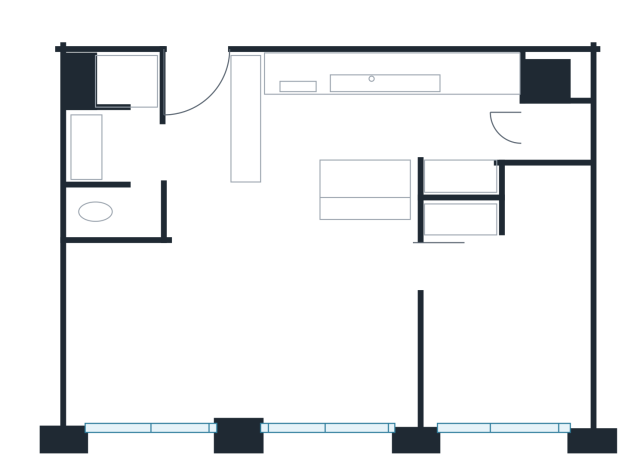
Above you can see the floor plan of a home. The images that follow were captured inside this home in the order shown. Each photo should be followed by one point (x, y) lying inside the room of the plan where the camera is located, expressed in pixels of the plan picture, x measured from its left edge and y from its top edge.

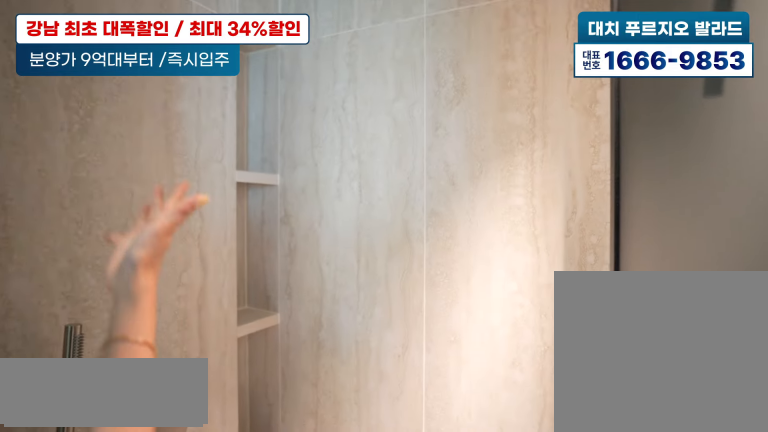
(127, 134)
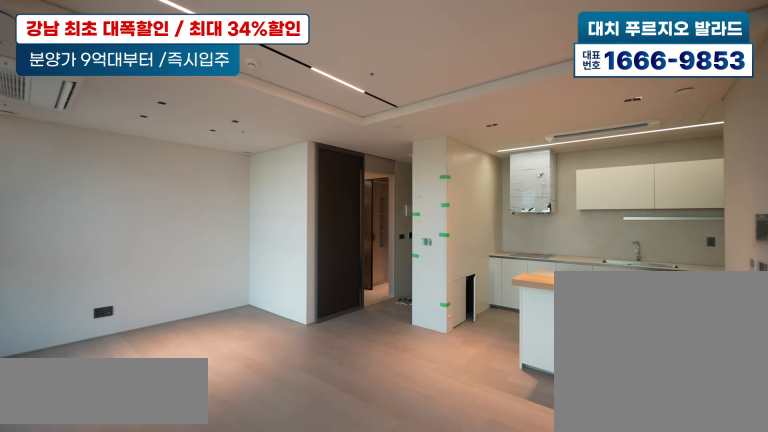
(216, 307)
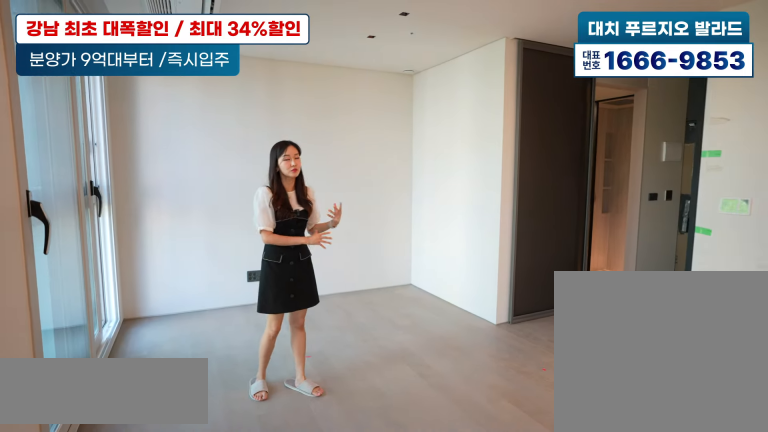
(216, 308)
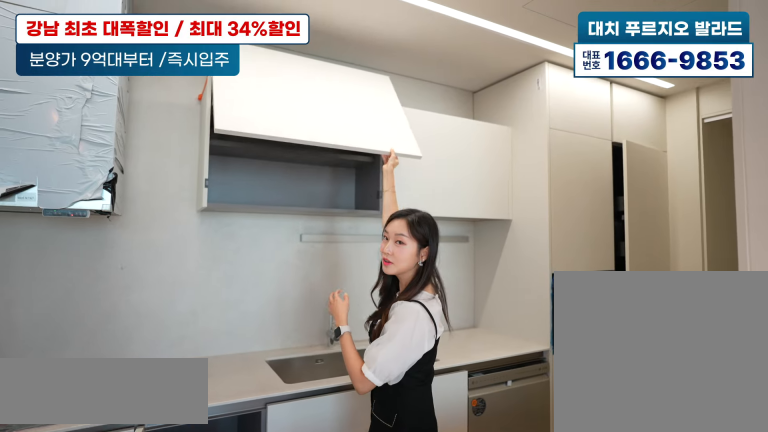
(406, 117)
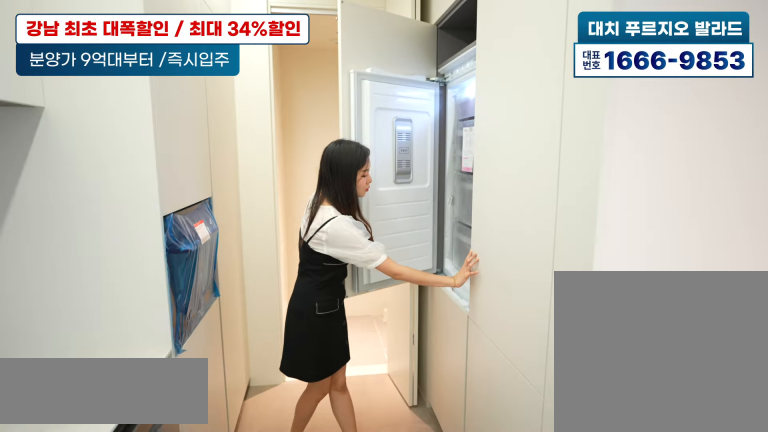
(406, 117)
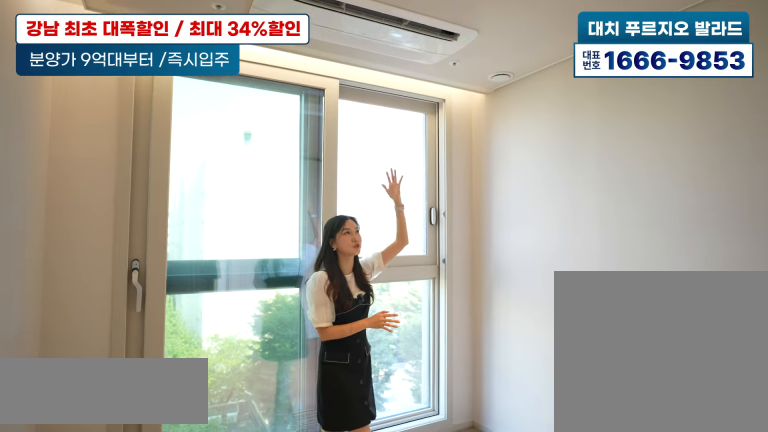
(499, 323)
